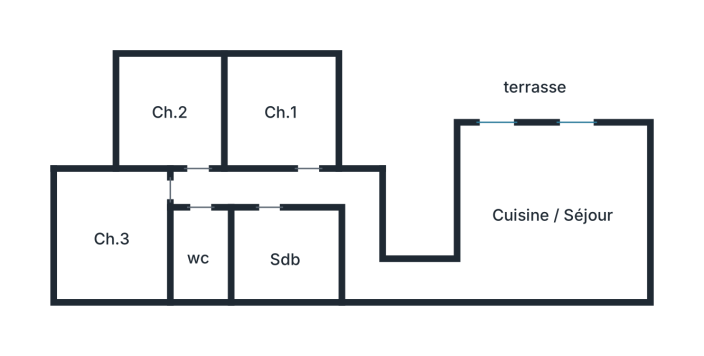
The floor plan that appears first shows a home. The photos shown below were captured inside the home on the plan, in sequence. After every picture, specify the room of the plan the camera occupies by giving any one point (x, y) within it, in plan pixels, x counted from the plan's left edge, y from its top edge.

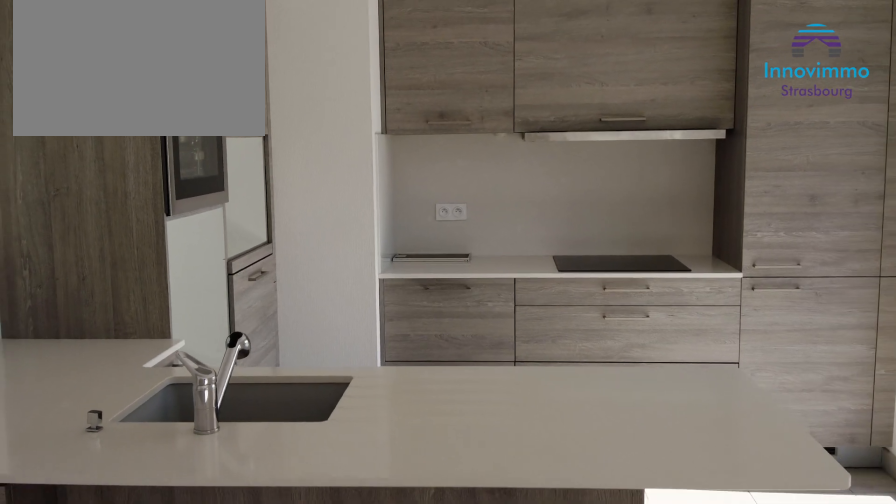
(556, 210)
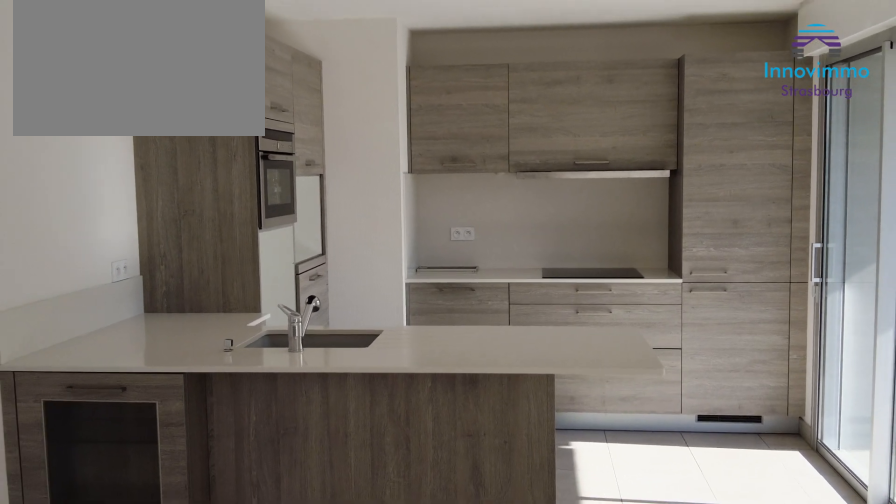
(555, 210)
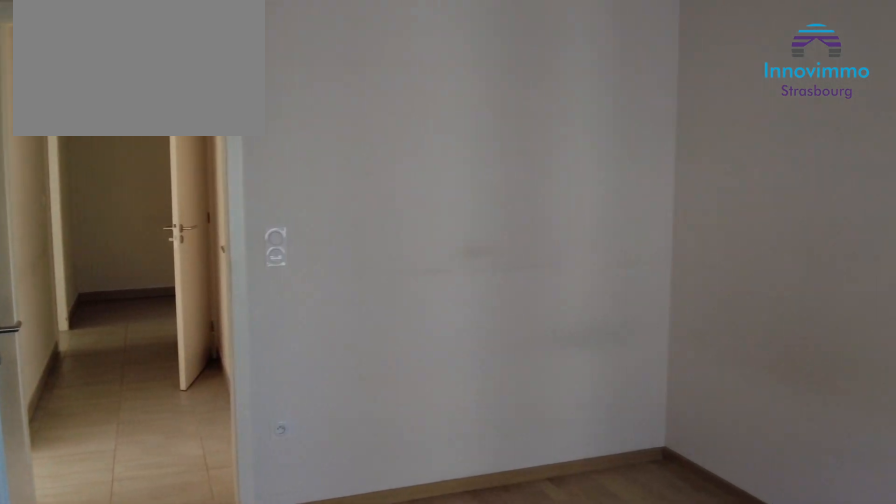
(119, 238)
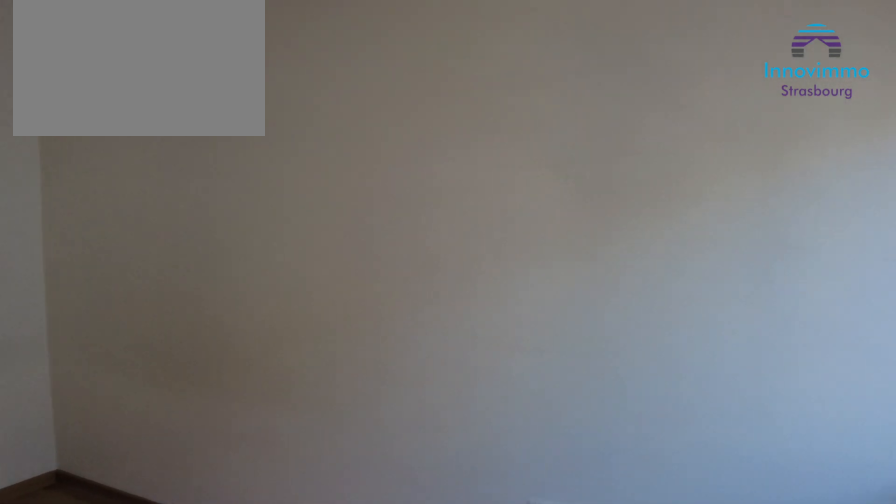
(119, 238)
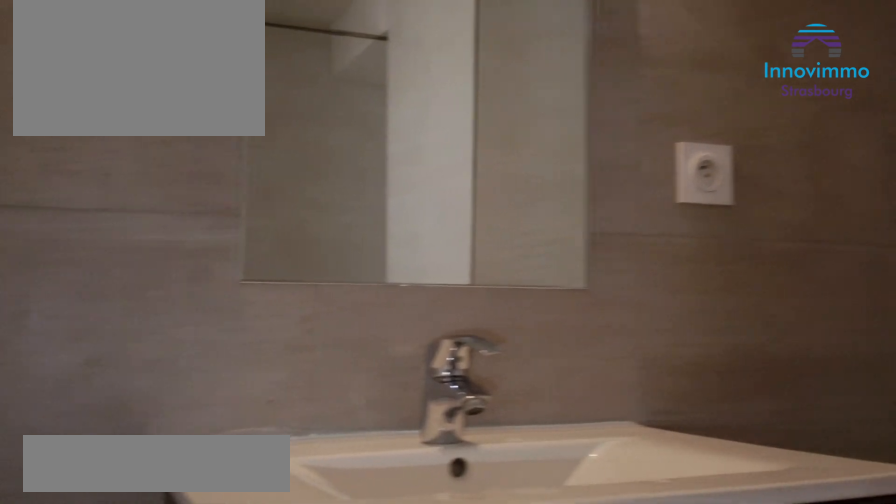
(293, 256)
